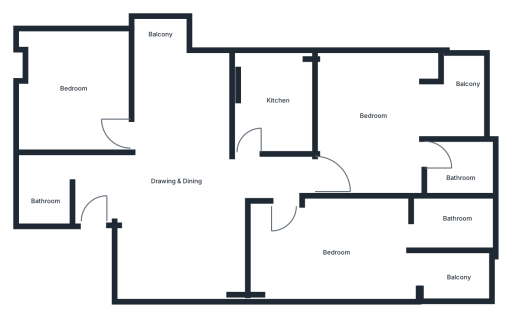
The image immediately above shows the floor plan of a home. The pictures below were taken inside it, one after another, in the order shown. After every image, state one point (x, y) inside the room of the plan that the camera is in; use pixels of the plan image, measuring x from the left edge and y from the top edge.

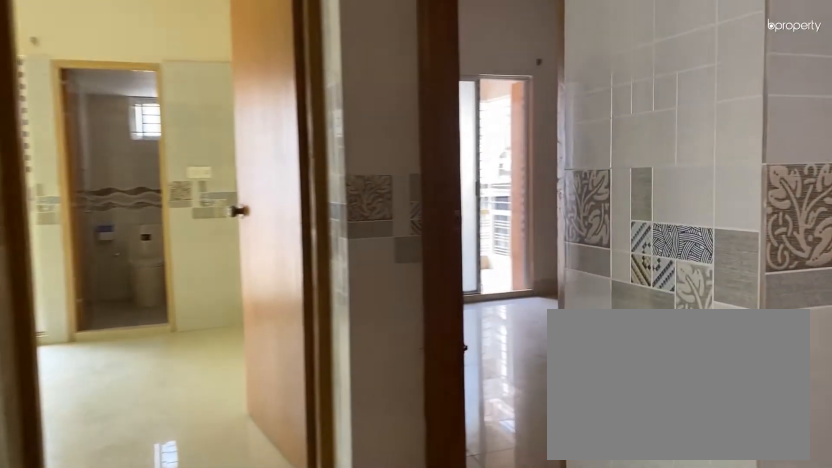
(196, 172)
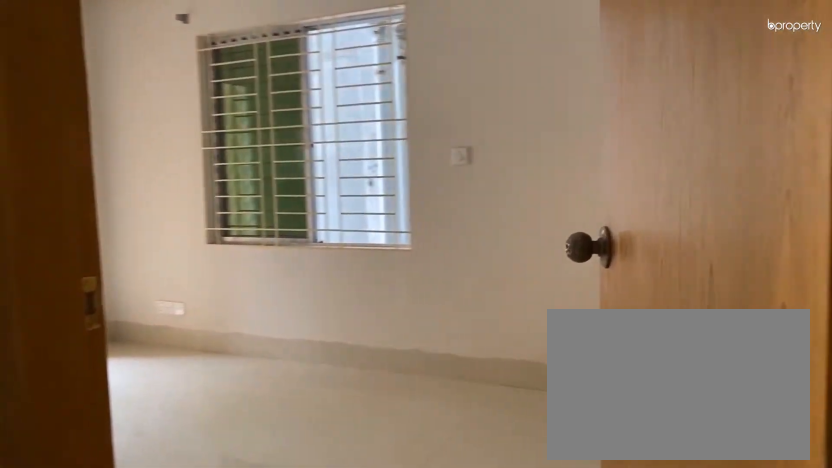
(283, 223)
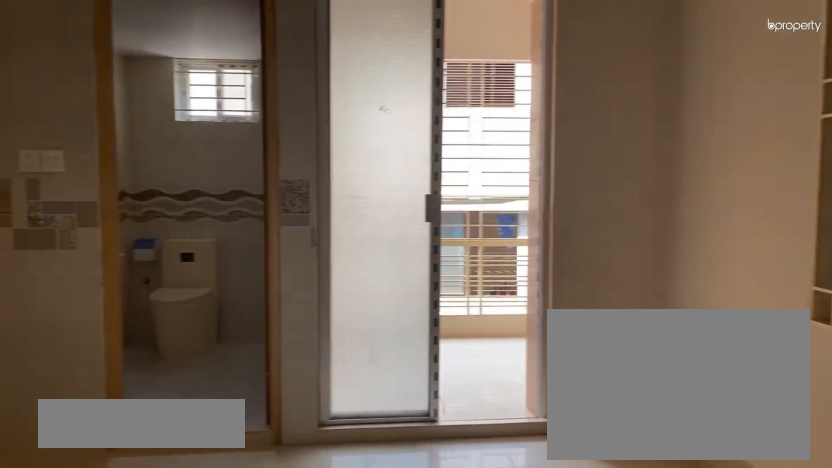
(358, 250)
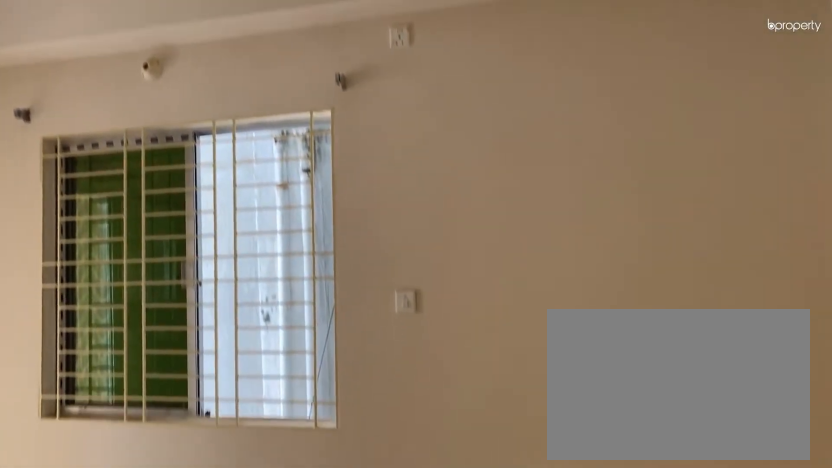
(358, 250)
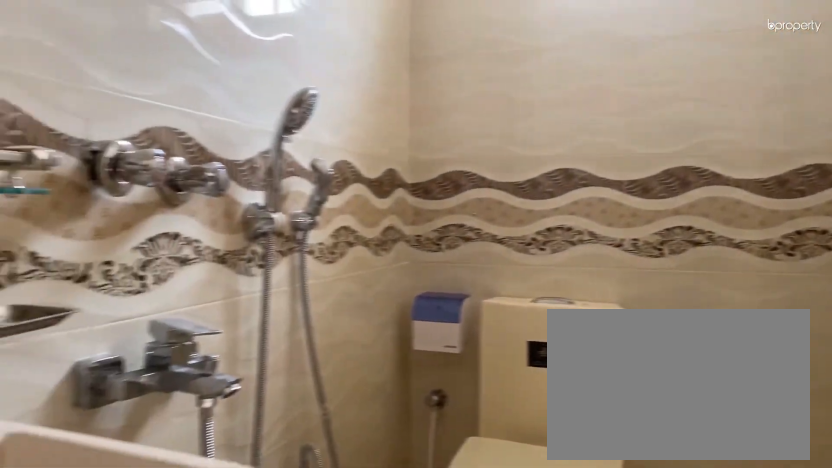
(445, 224)
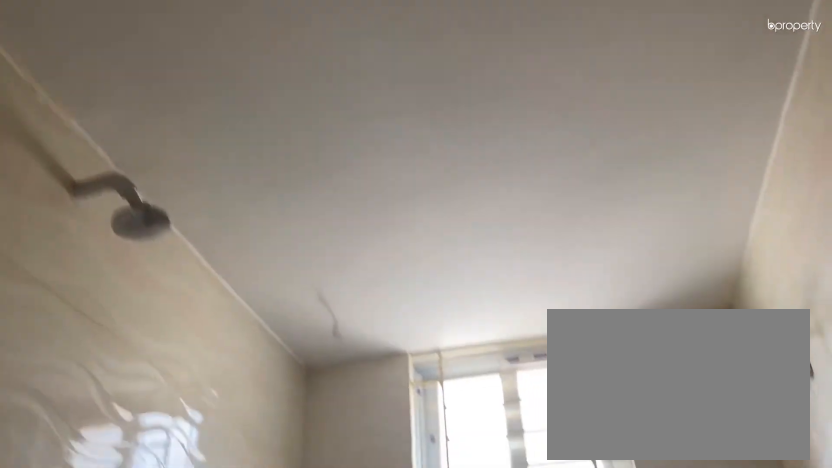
(445, 224)
